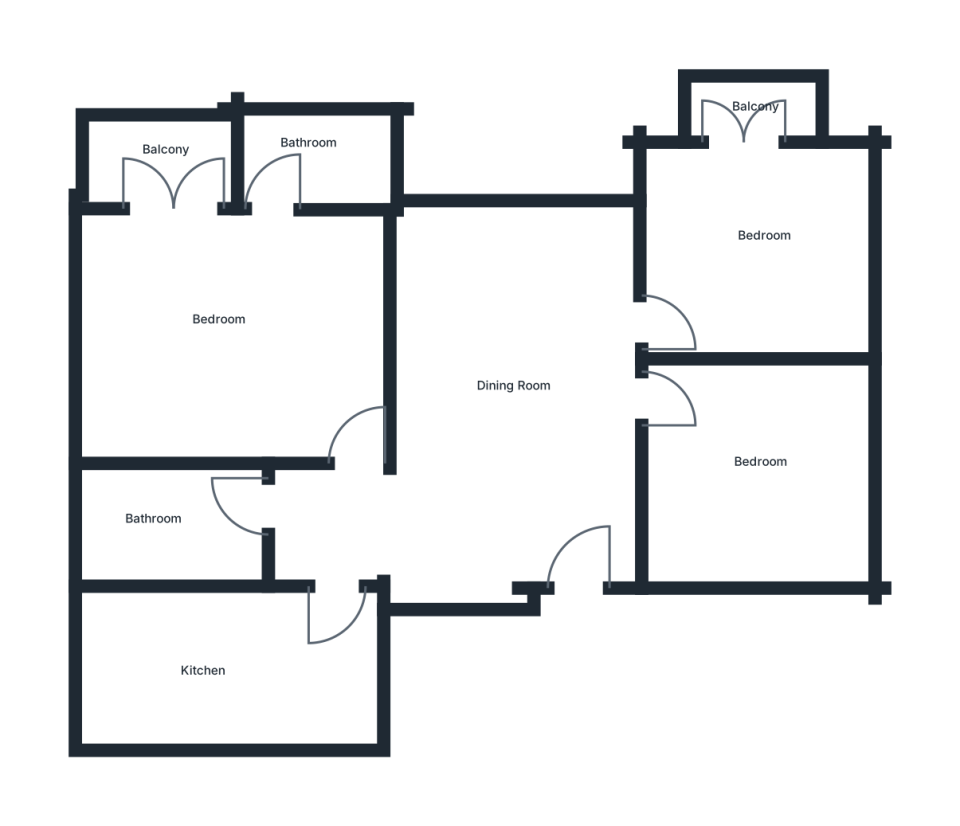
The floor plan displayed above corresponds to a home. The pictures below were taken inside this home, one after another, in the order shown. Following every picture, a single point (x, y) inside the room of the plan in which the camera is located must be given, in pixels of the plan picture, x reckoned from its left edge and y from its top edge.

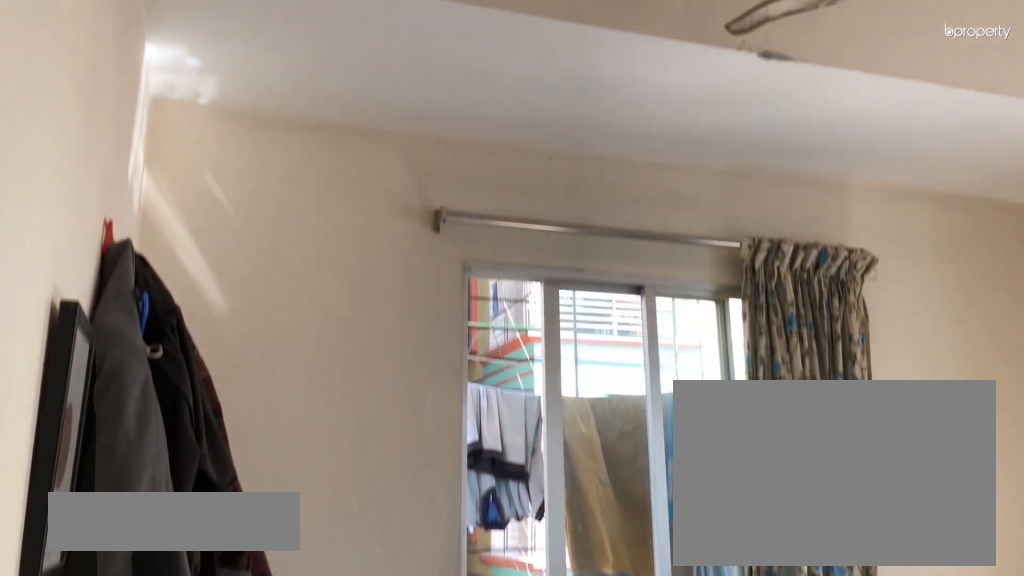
(755, 237)
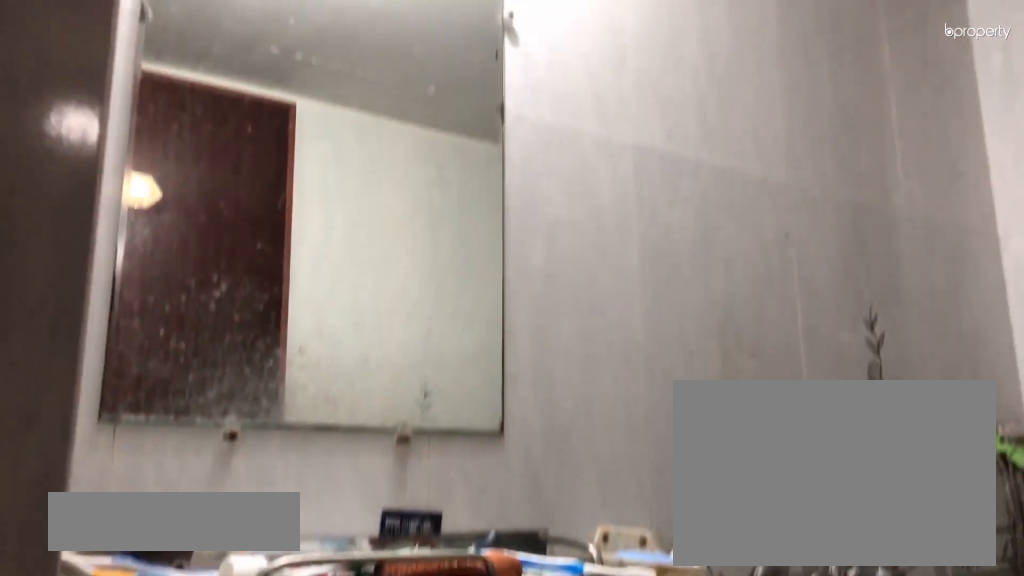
(189, 508)
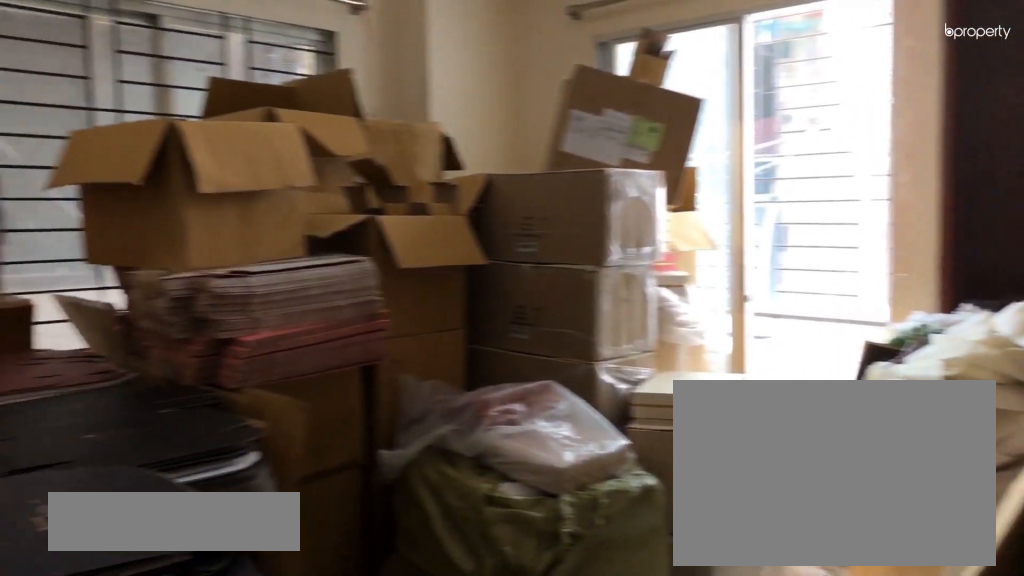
(257, 325)
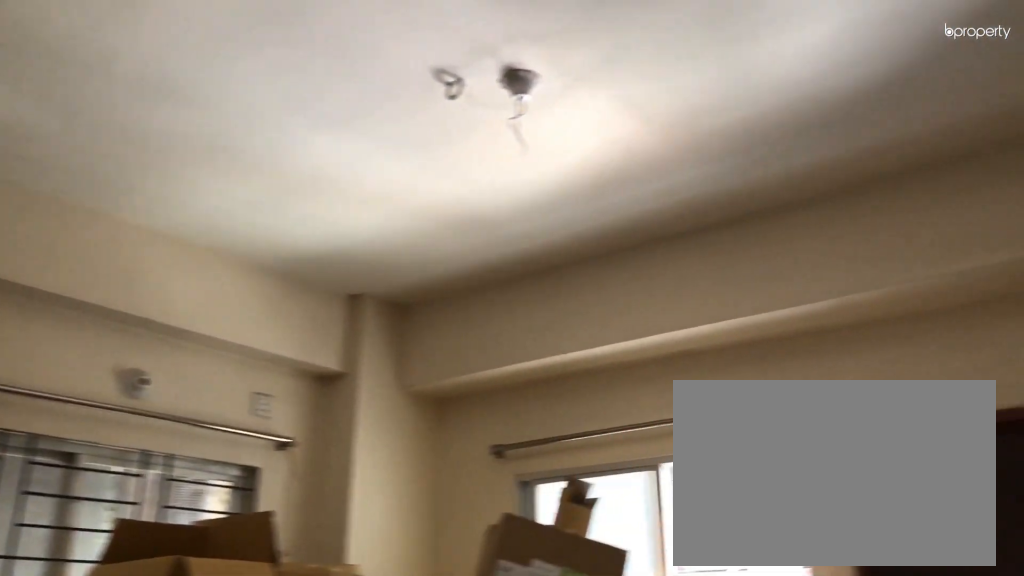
(257, 325)
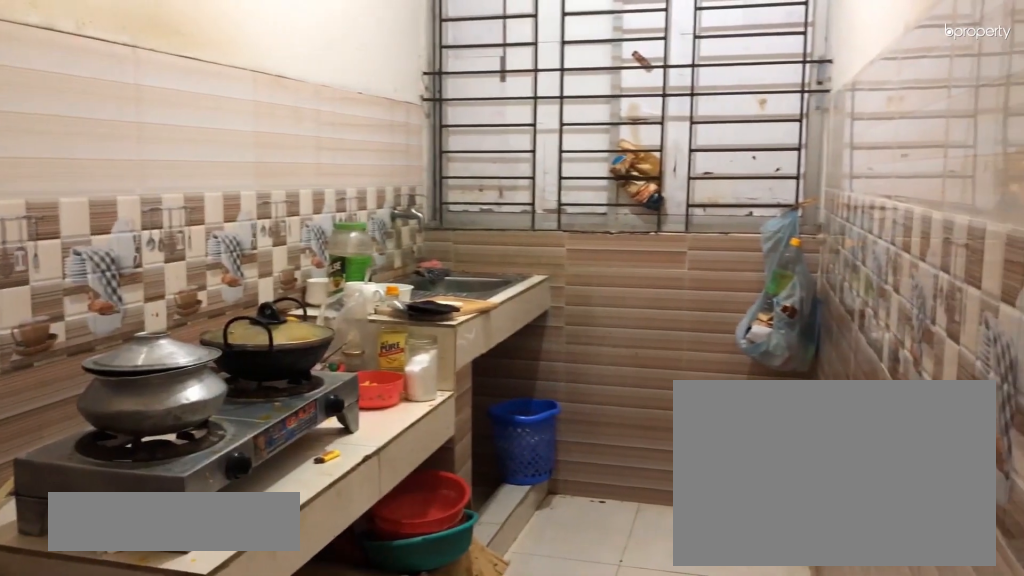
(205, 666)
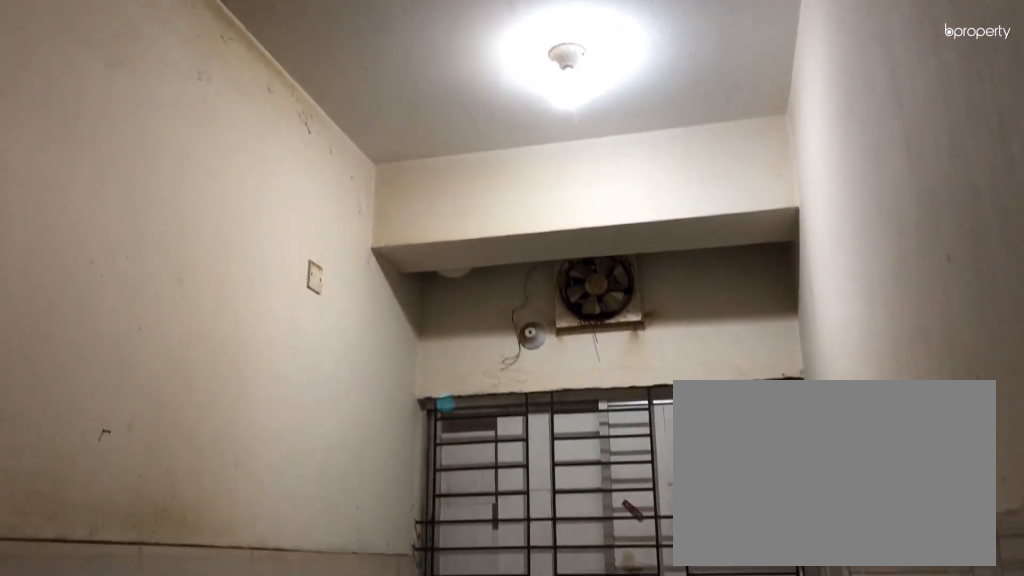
(205, 666)
